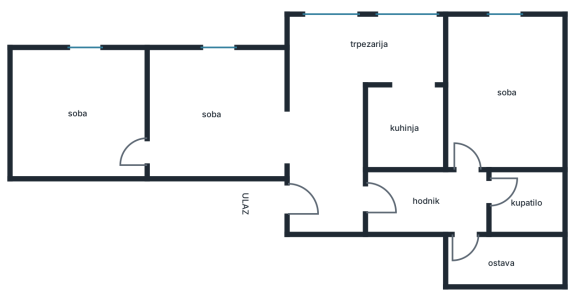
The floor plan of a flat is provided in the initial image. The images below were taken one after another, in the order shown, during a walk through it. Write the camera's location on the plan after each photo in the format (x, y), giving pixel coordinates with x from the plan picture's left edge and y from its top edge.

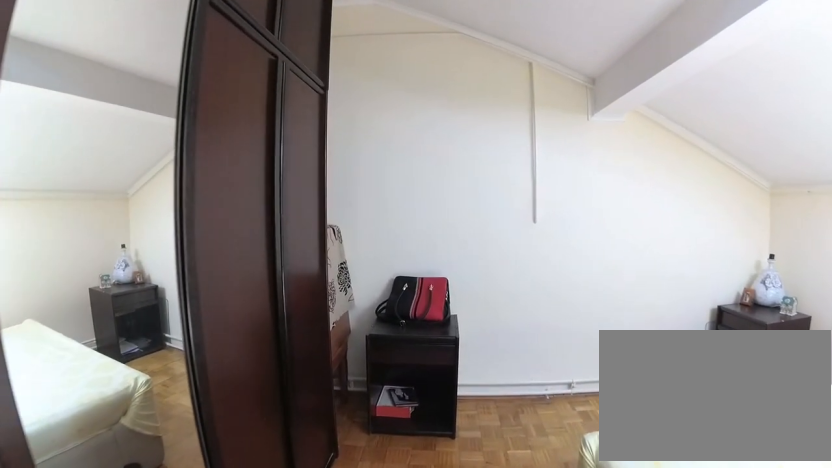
(106, 158)
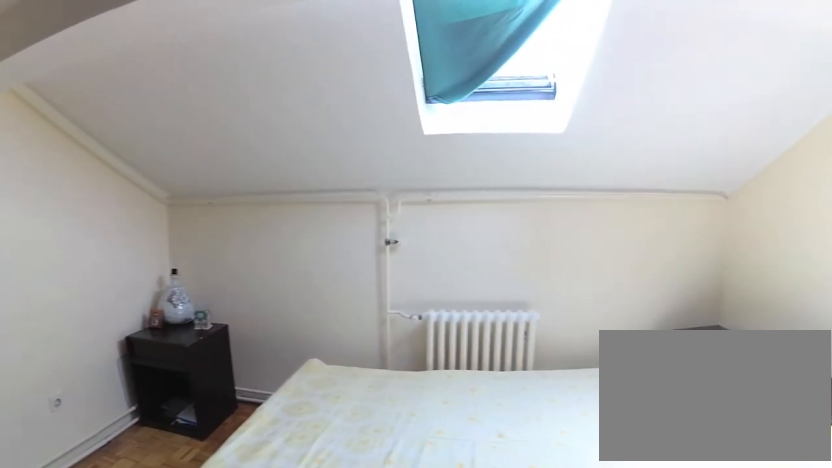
(67, 169)
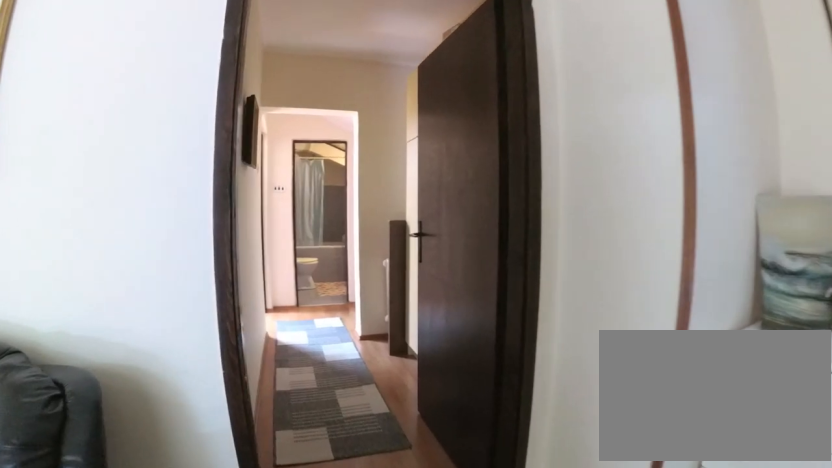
(324, 185)
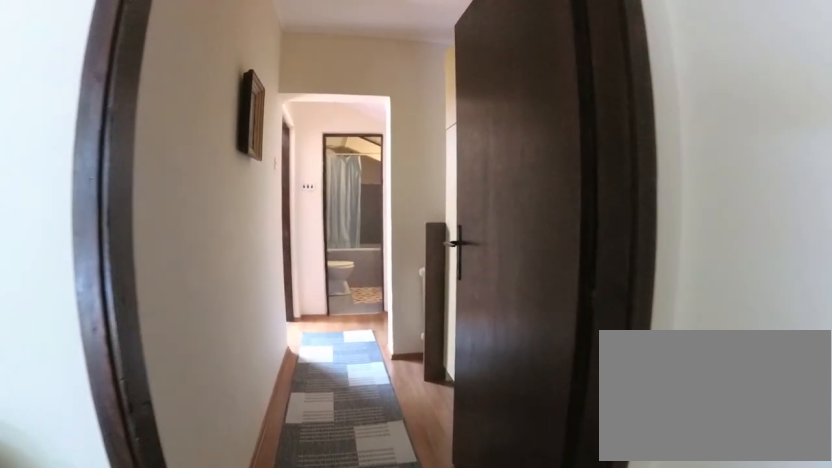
(338, 194)
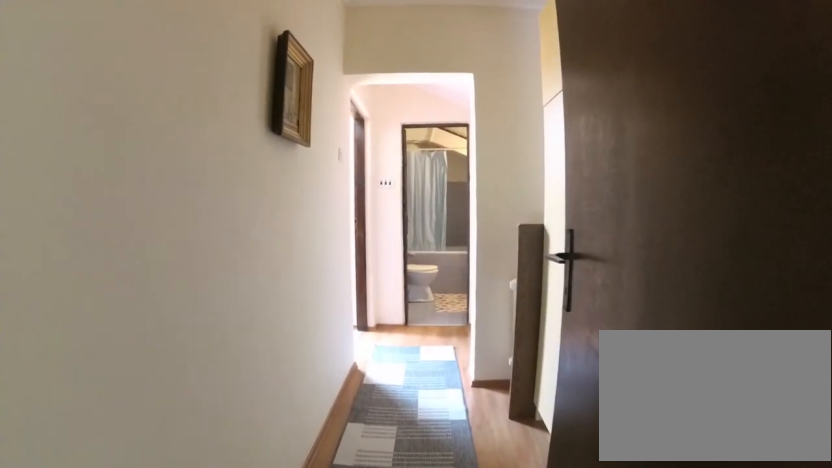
(350, 193)
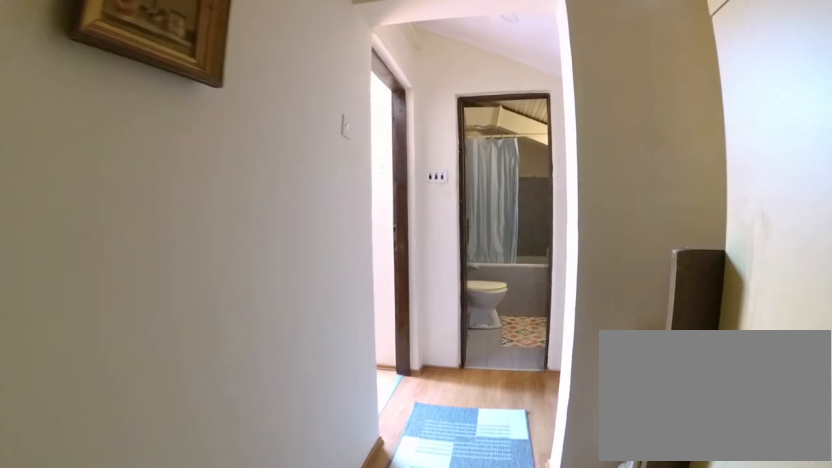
(376, 196)
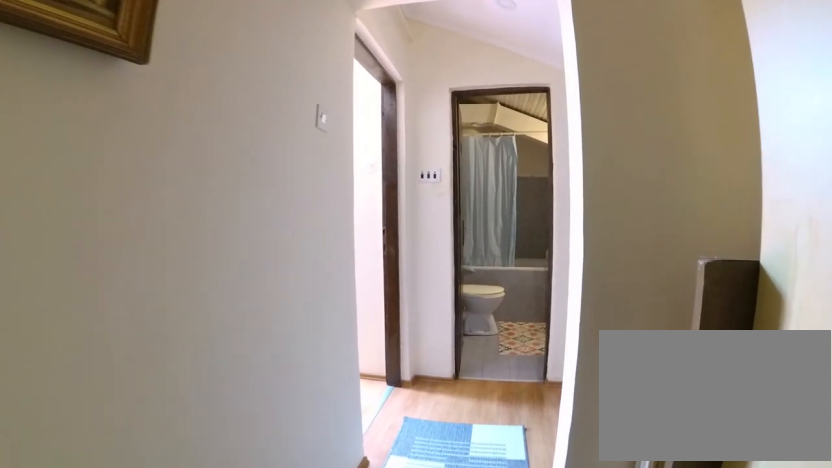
(382, 197)
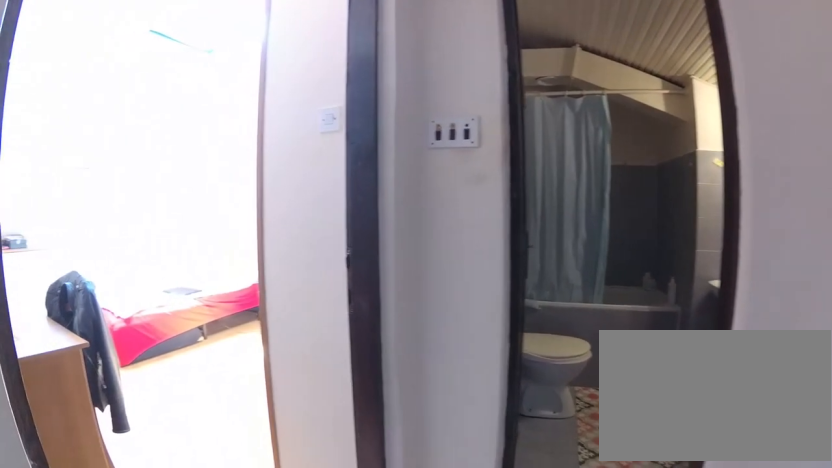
(426, 200)
